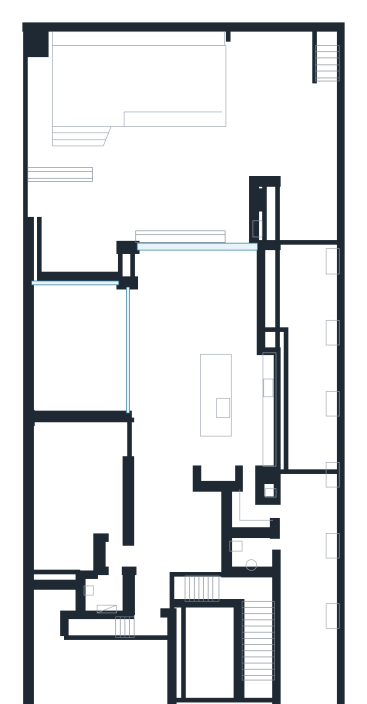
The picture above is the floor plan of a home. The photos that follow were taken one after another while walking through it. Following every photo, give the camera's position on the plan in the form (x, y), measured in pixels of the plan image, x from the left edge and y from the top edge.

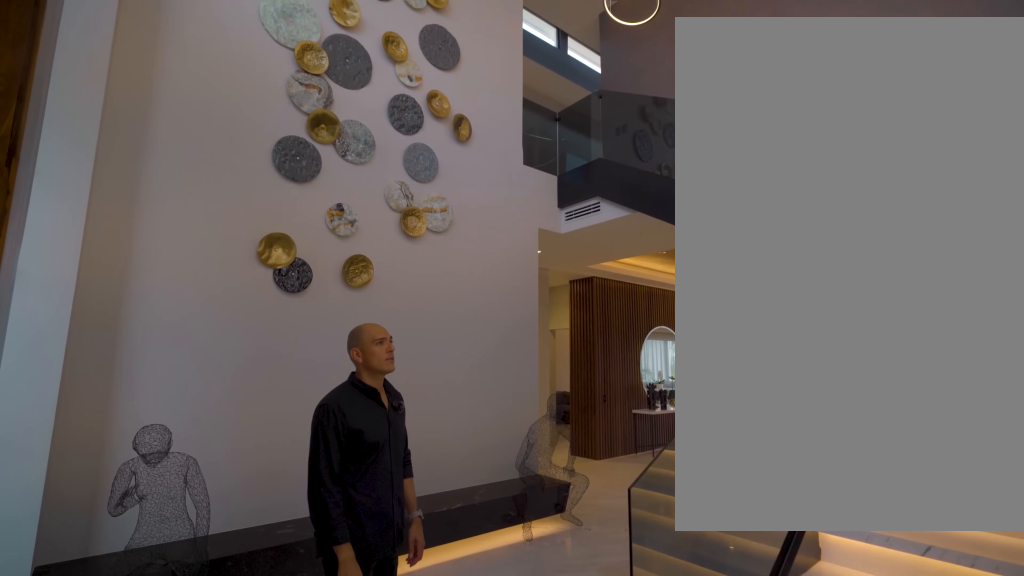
(224, 677)
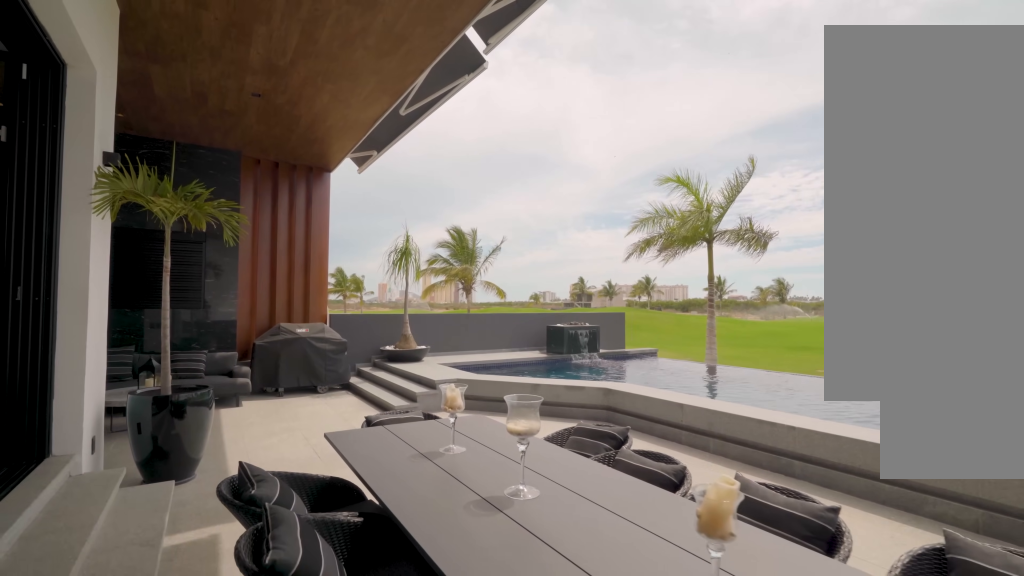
(230, 222)
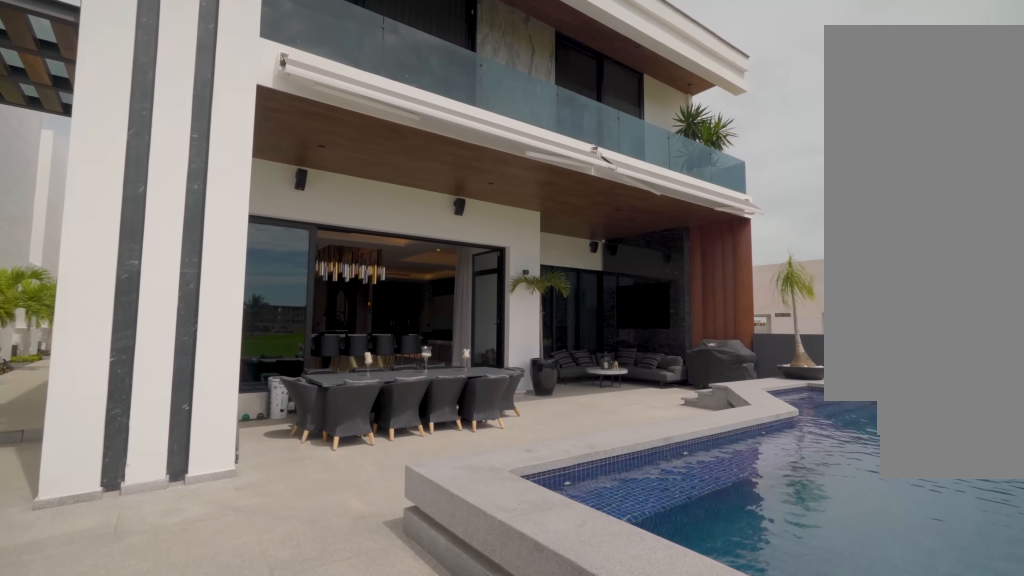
(255, 93)
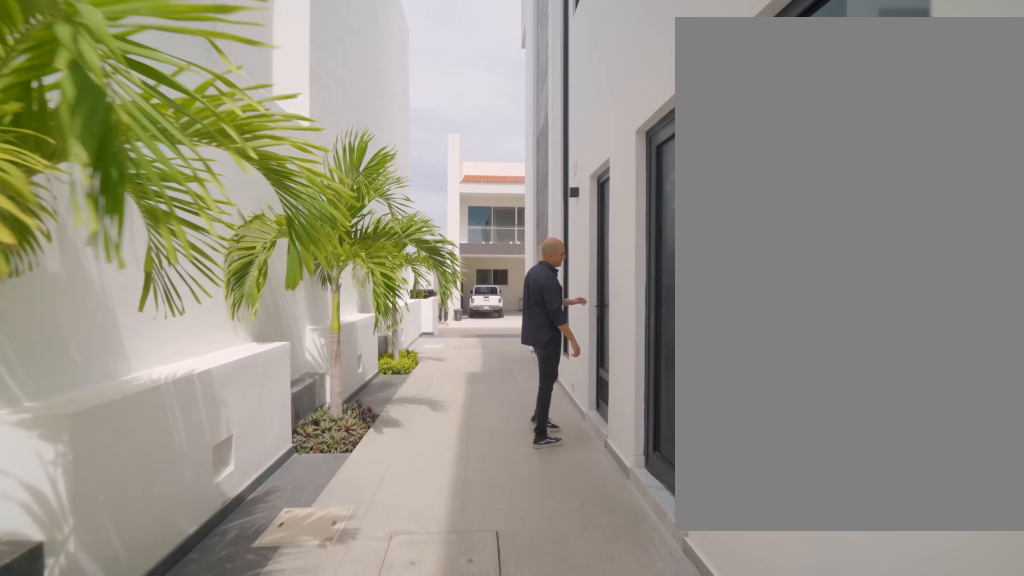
(305, 514)
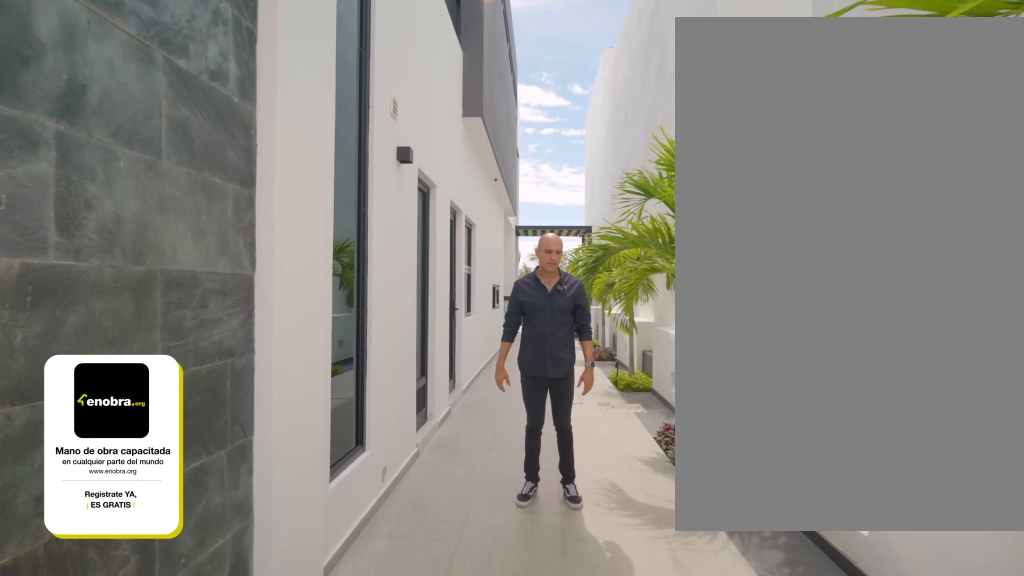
(317, 673)
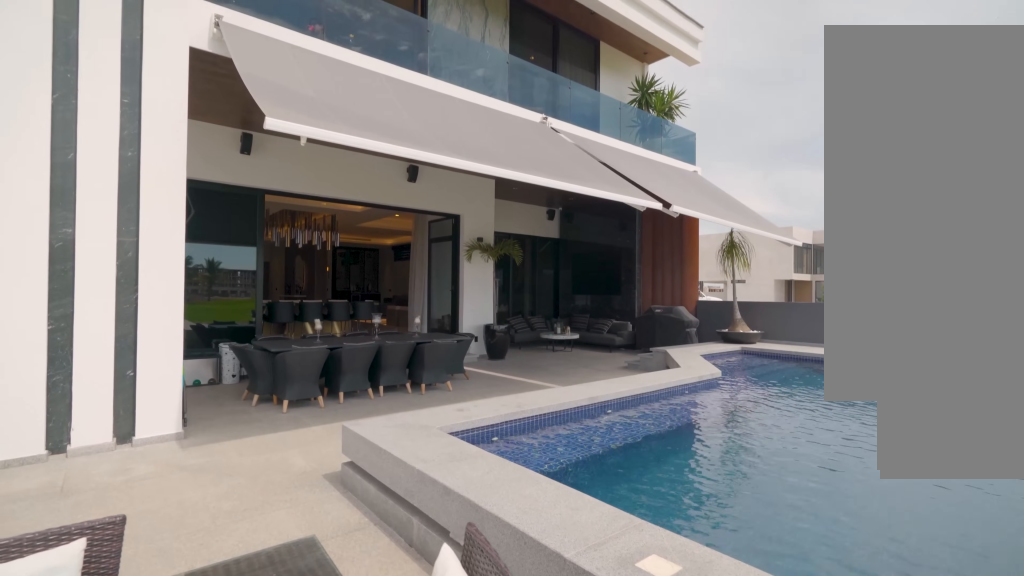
(255, 119)
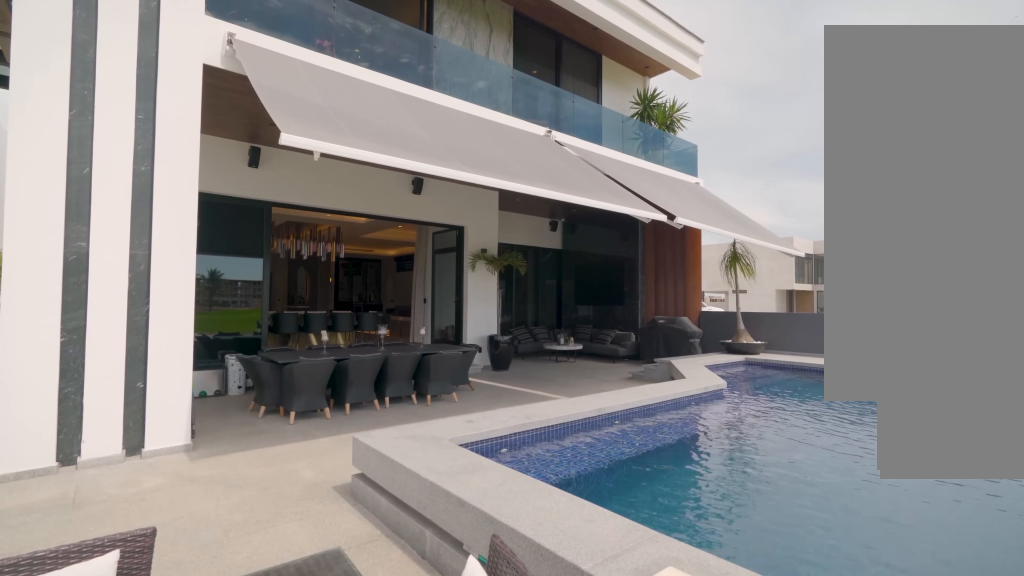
(255, 119)
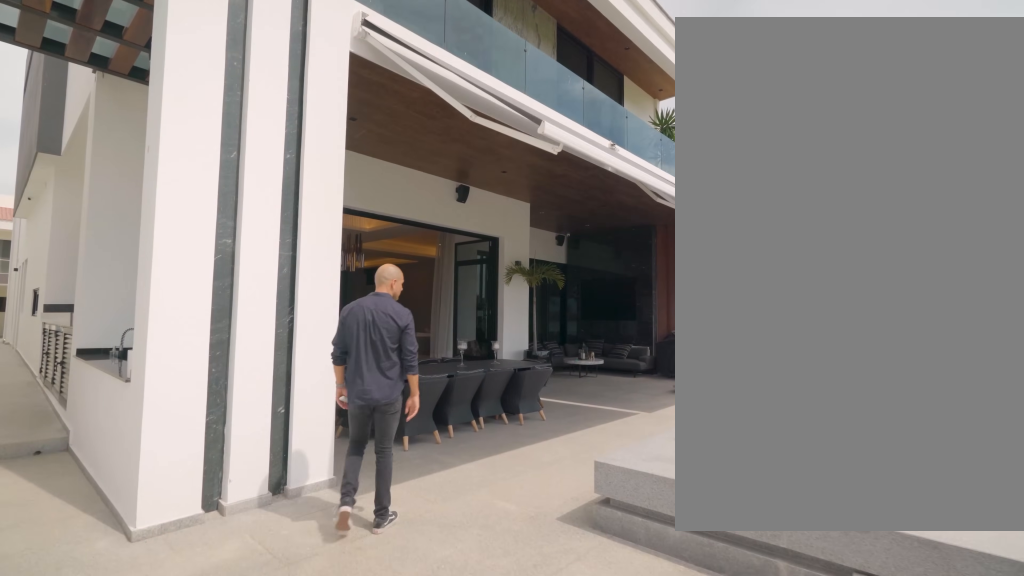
(255, 119)
